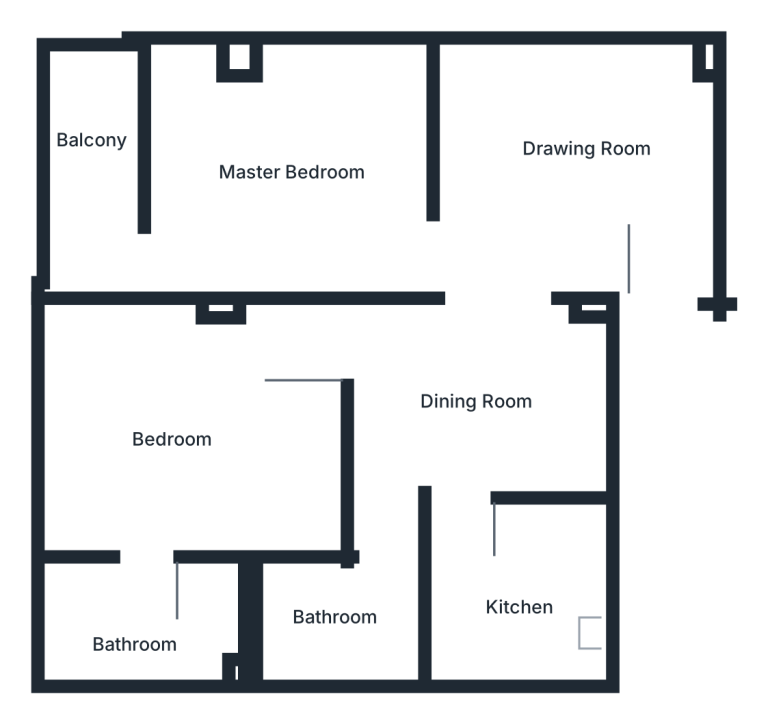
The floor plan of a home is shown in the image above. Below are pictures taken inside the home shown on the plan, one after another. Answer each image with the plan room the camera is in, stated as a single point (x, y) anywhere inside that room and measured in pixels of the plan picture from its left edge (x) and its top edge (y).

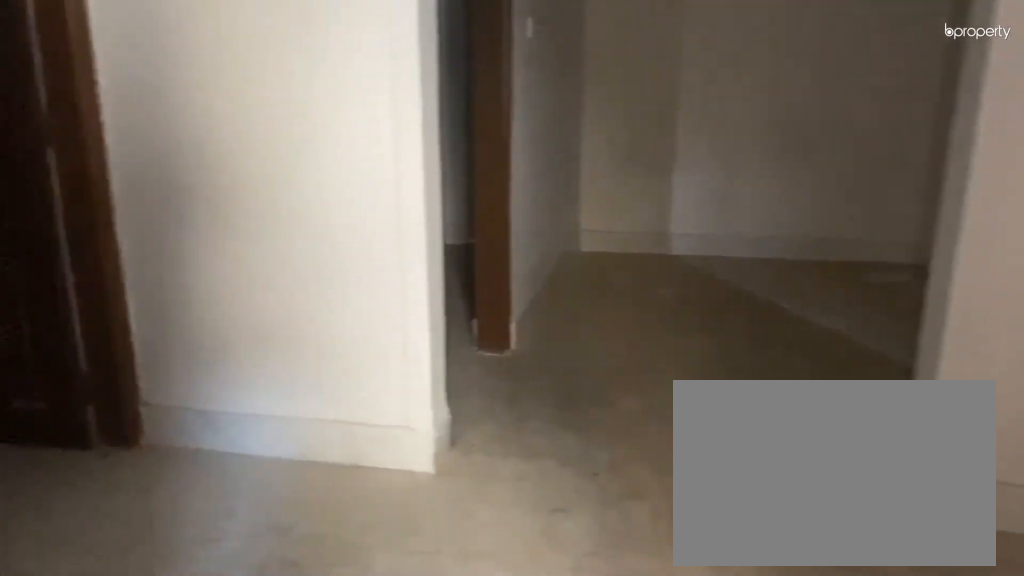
(466, 392)
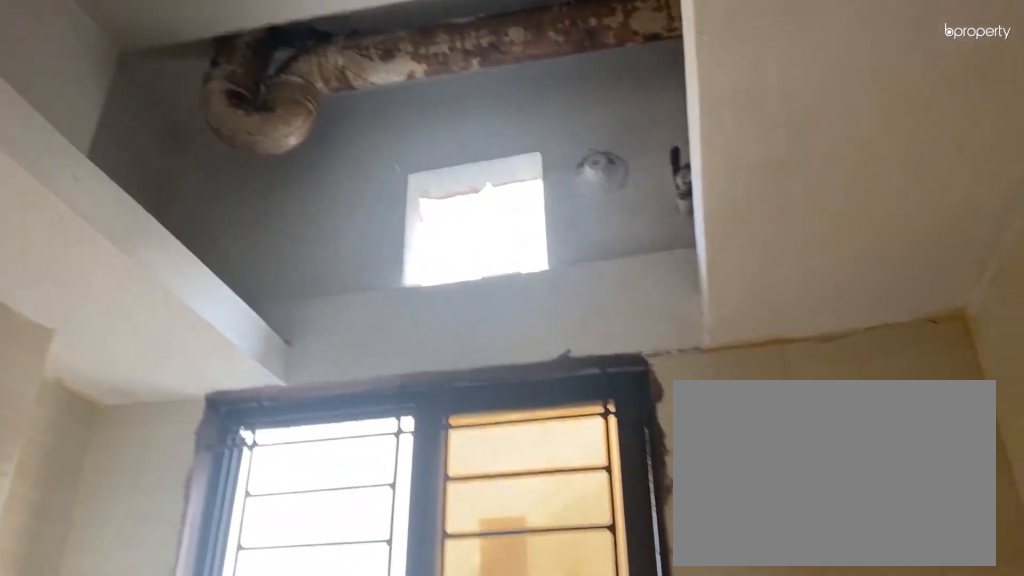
(520, 580)
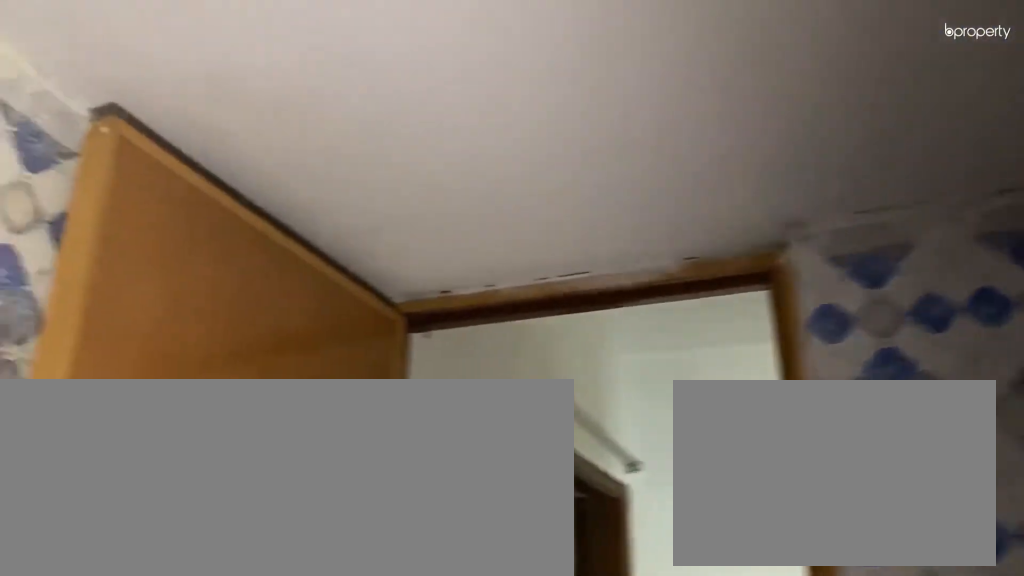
(332, 620)
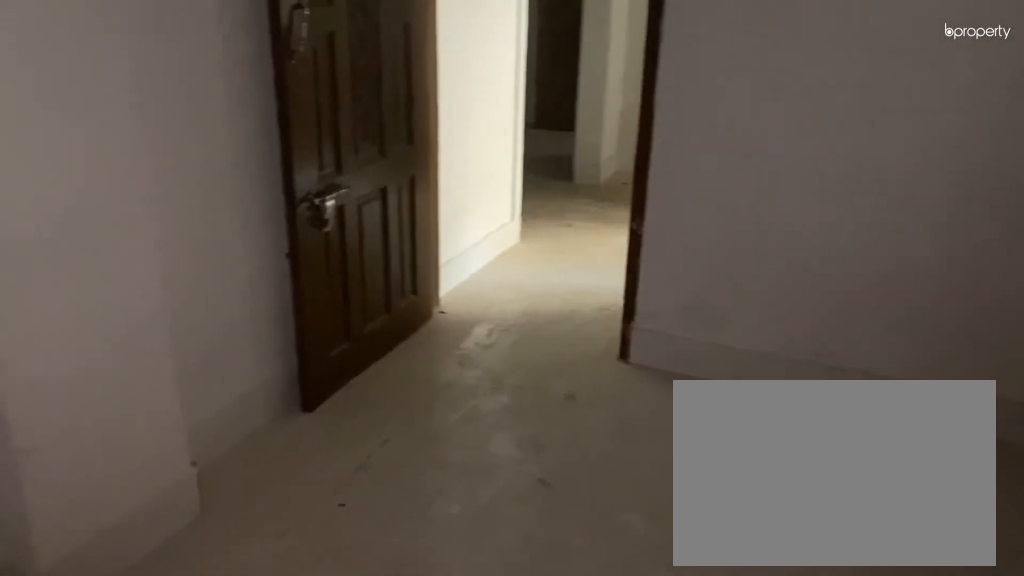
(206, 451)
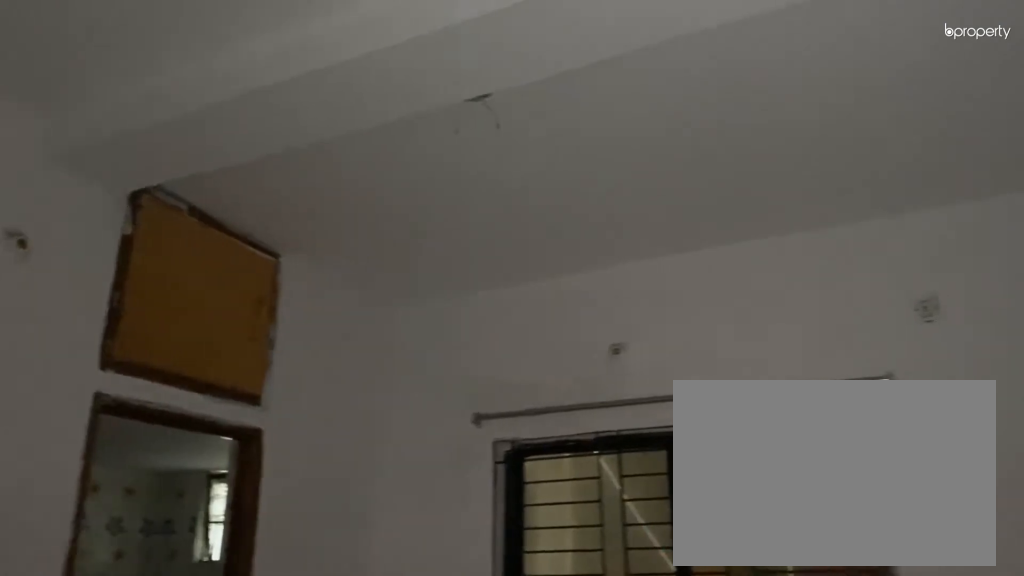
(206, 451)
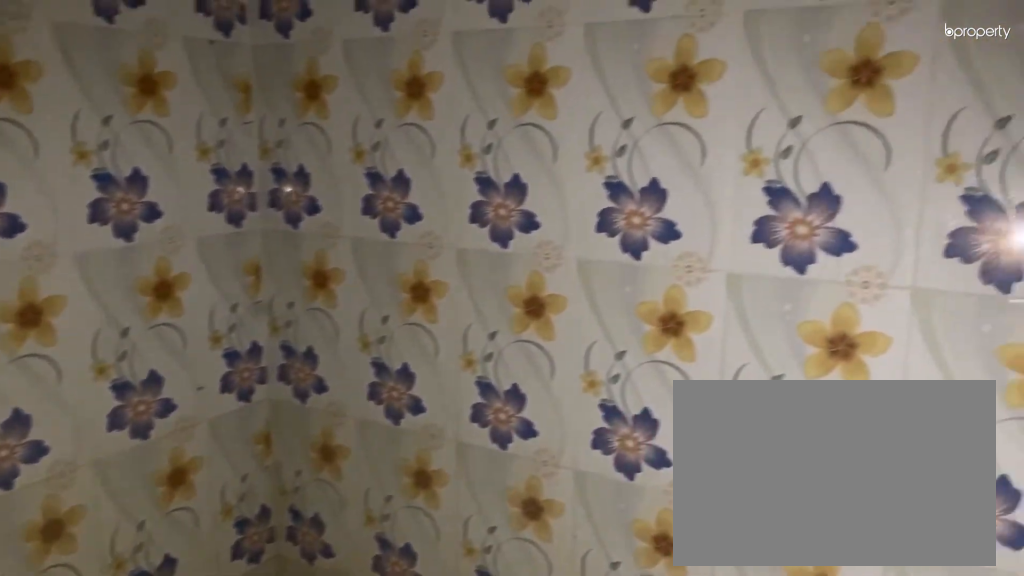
(152, 612)
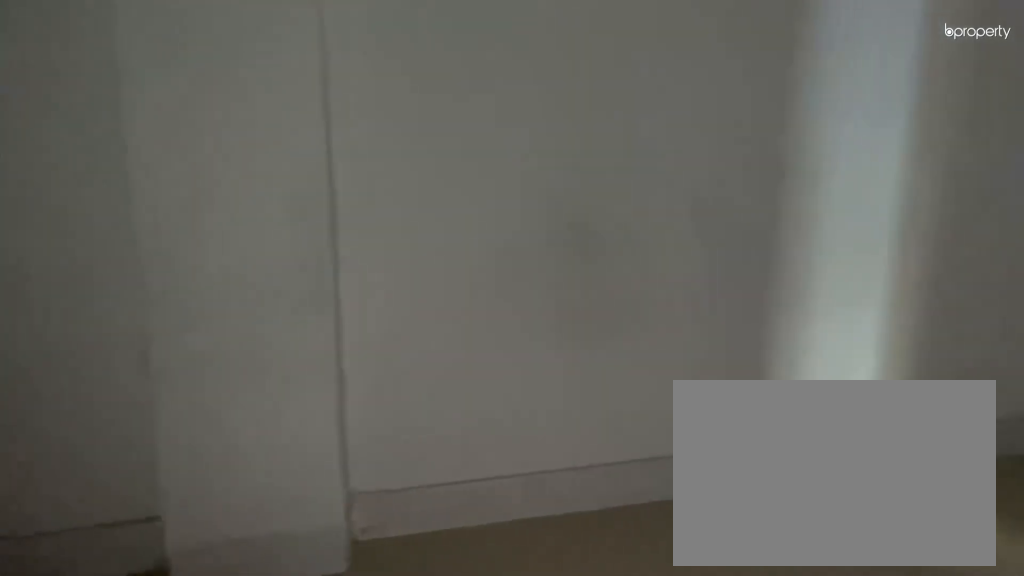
(257, 162)
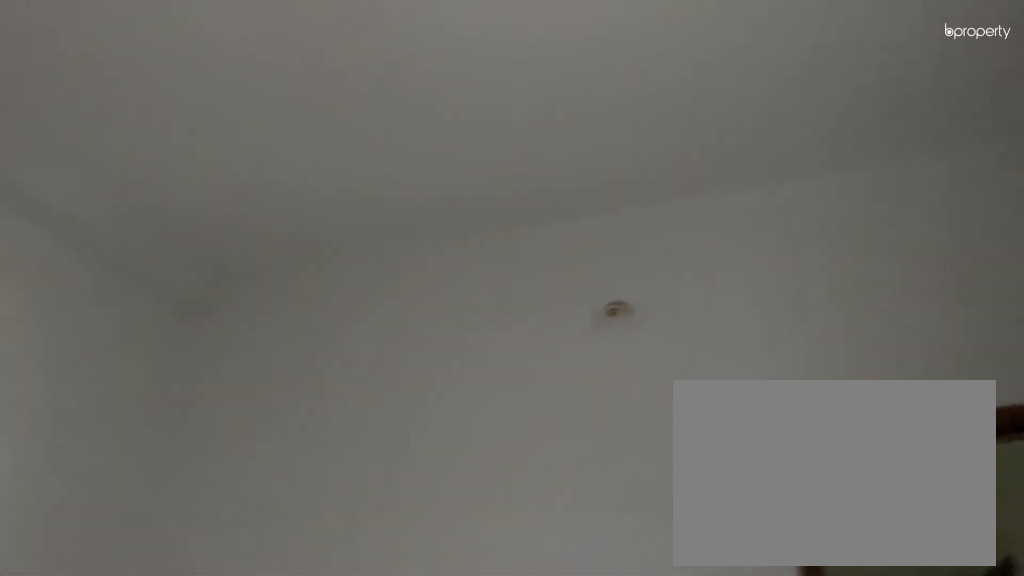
(257, 162)
